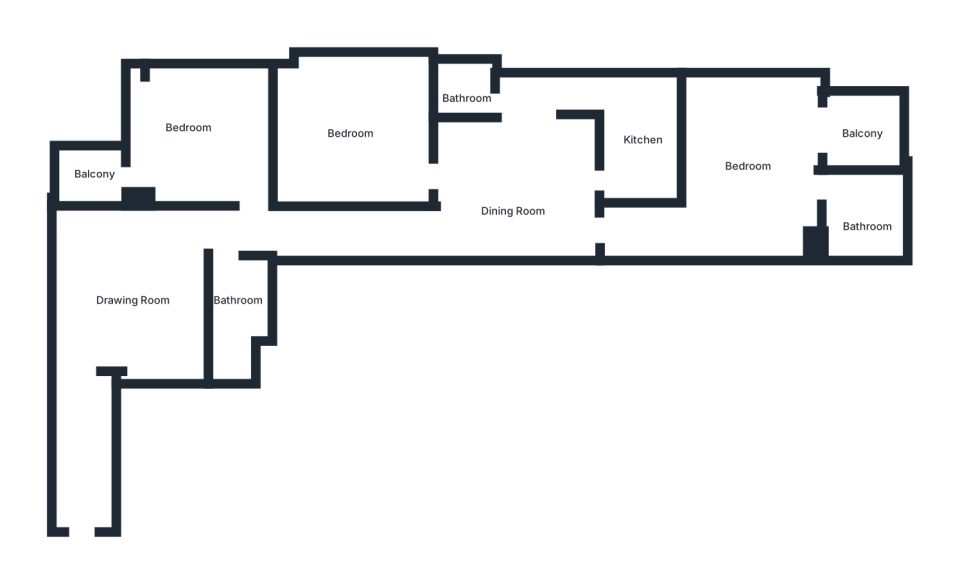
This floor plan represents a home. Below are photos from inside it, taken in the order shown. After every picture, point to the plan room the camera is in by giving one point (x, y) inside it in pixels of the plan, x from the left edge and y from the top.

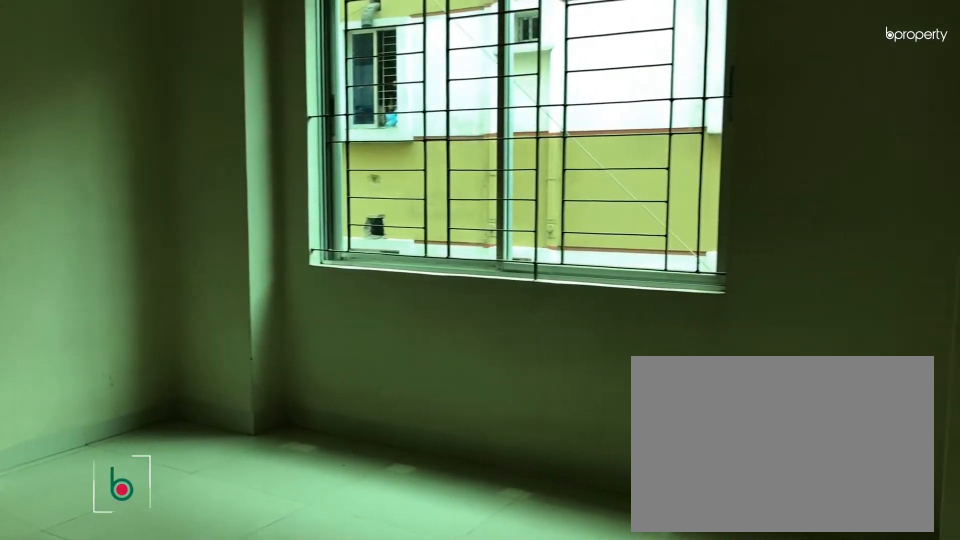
(356, 134)
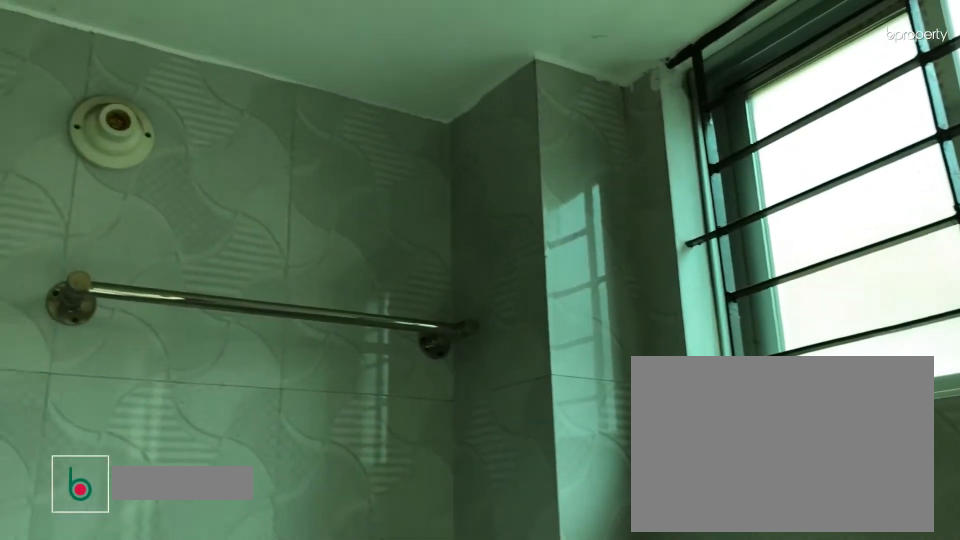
(468, 92)
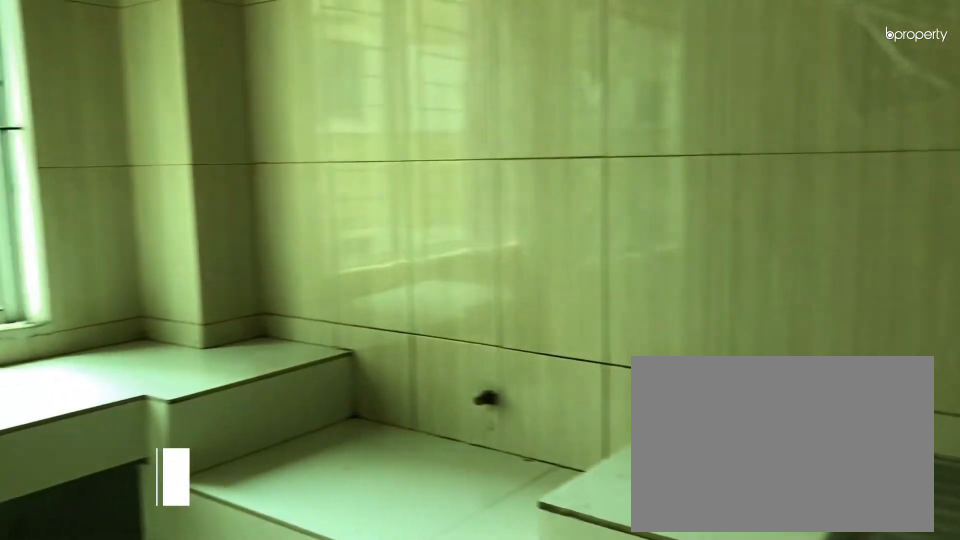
(641, 139)
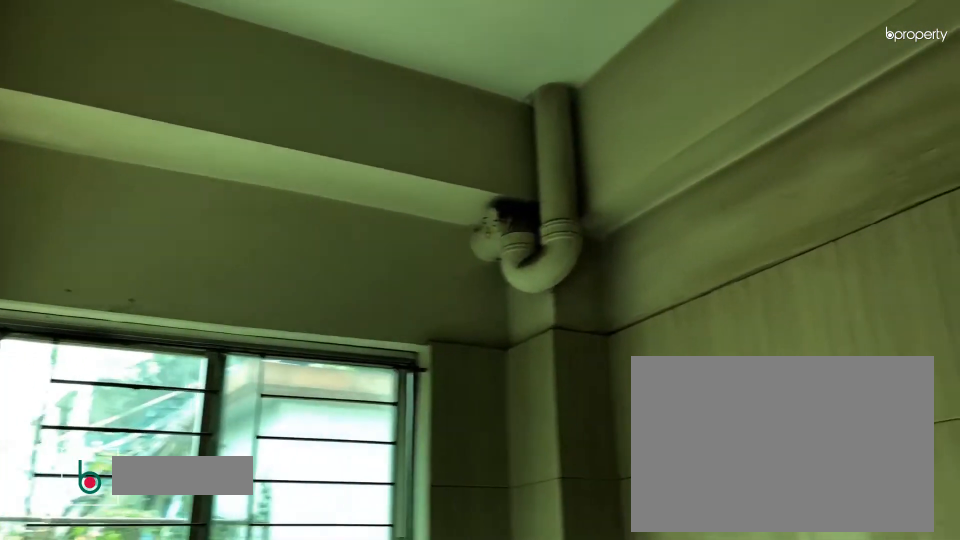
(641, 139)
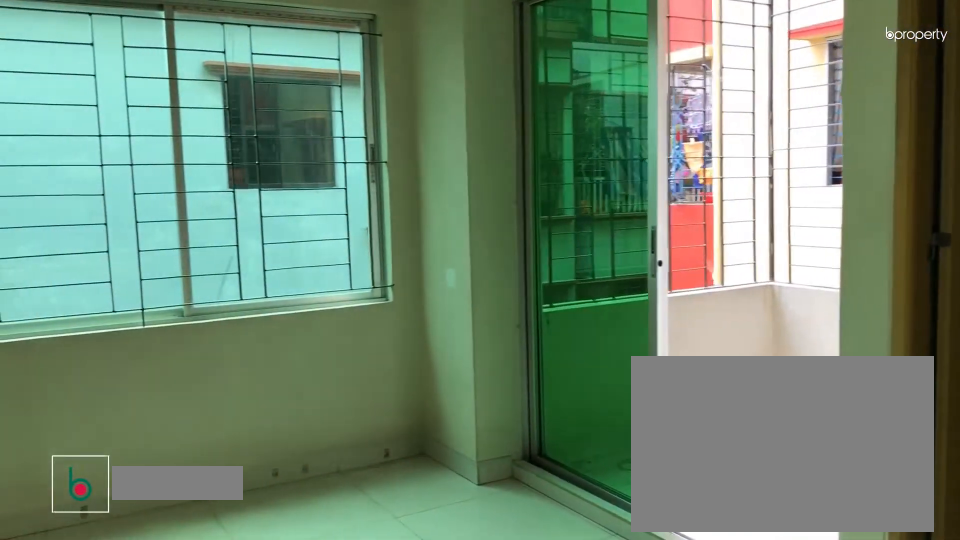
(764, 165)
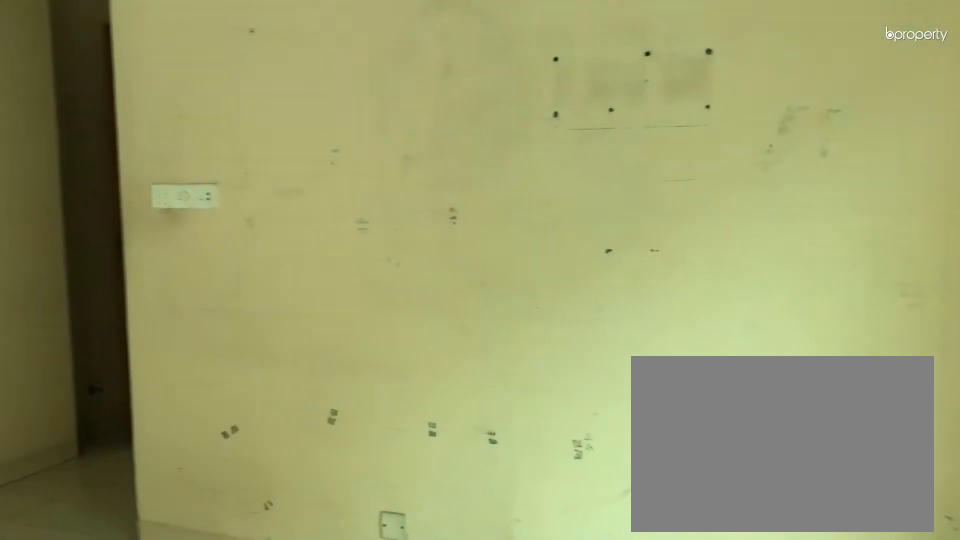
(764, 165)
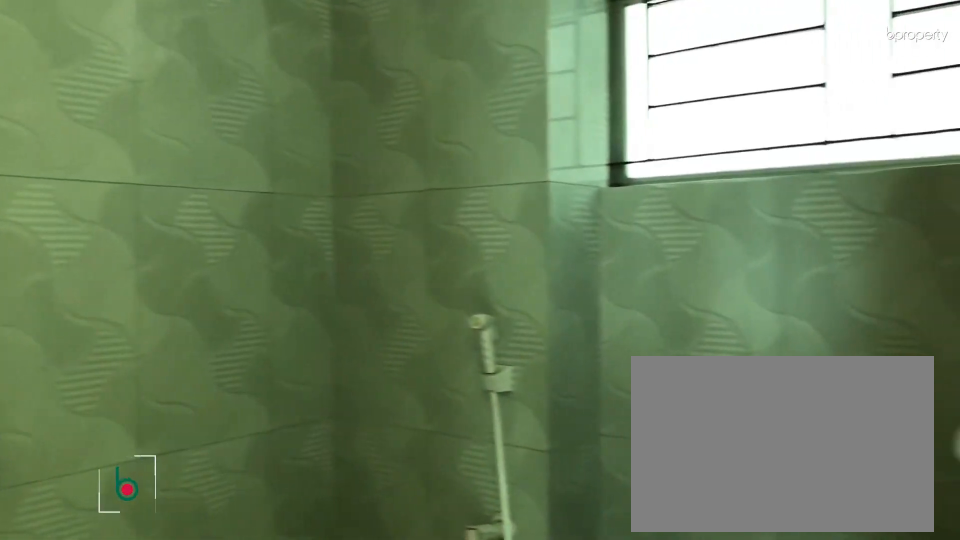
(864, 217)
